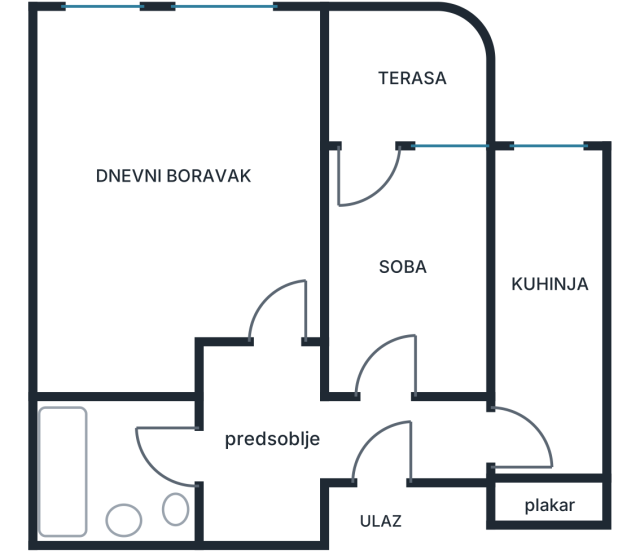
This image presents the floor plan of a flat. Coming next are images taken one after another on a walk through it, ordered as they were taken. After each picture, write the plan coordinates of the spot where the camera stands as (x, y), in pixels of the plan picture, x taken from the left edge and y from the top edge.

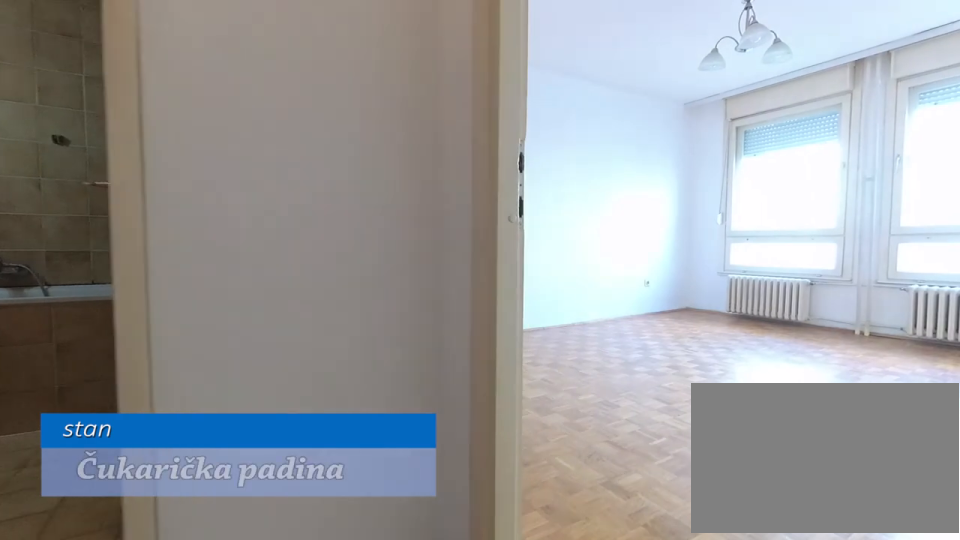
(274, 416)
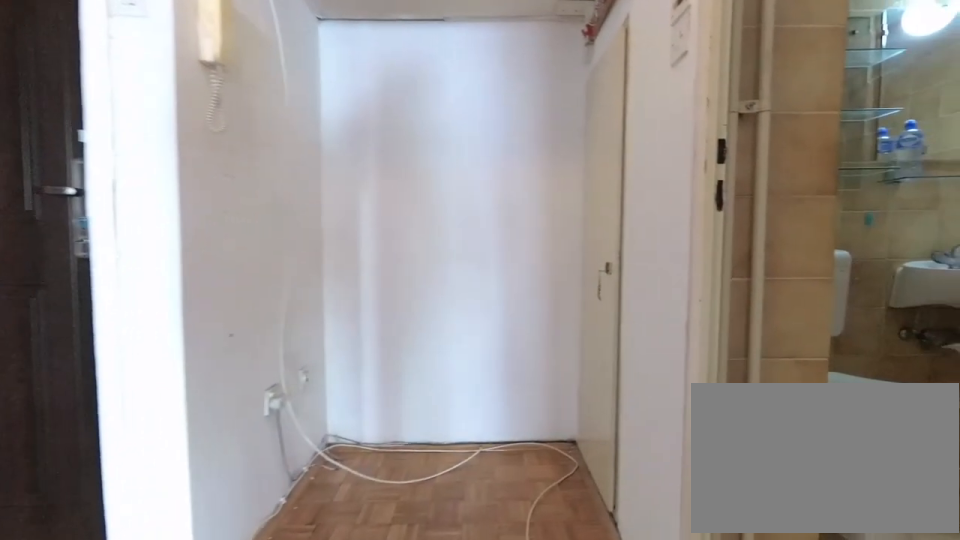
(255, 402)
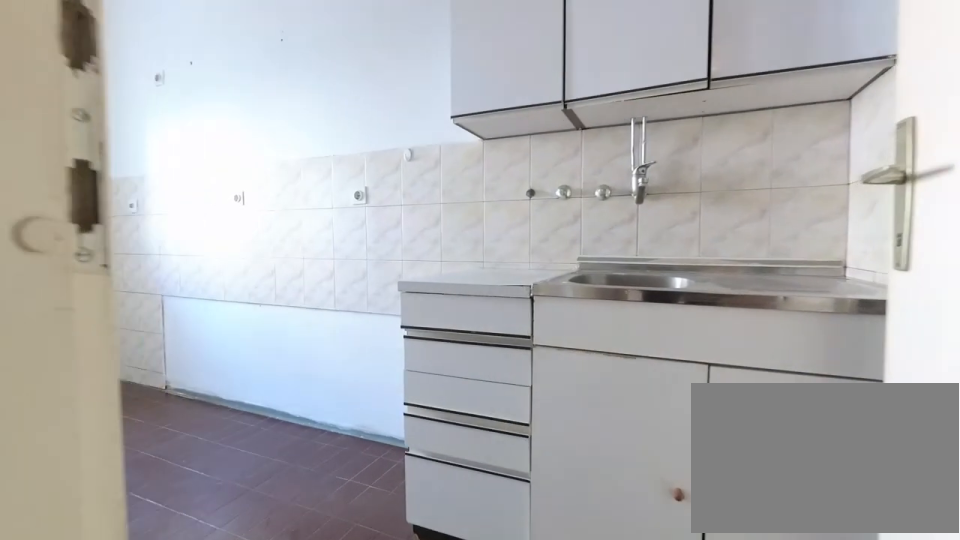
(469, 447)
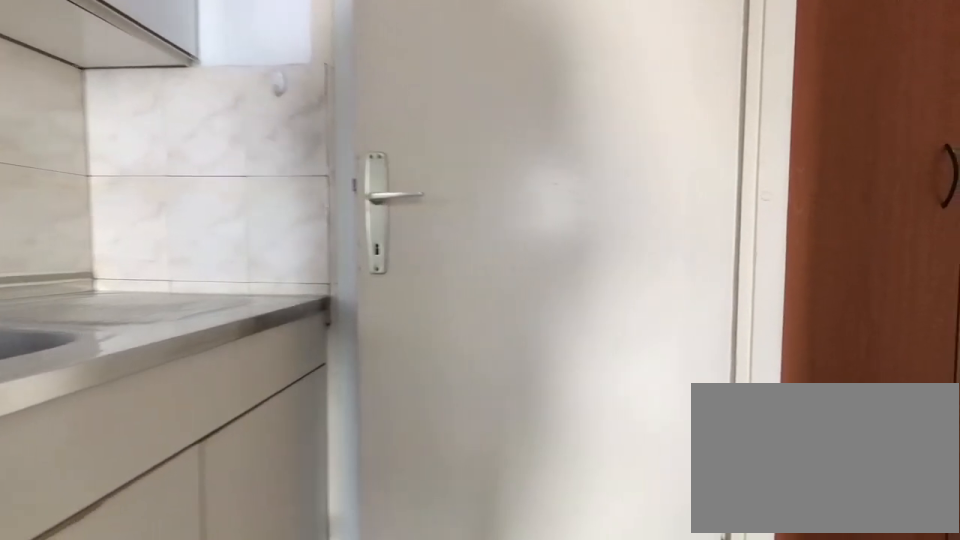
(545, 404)
